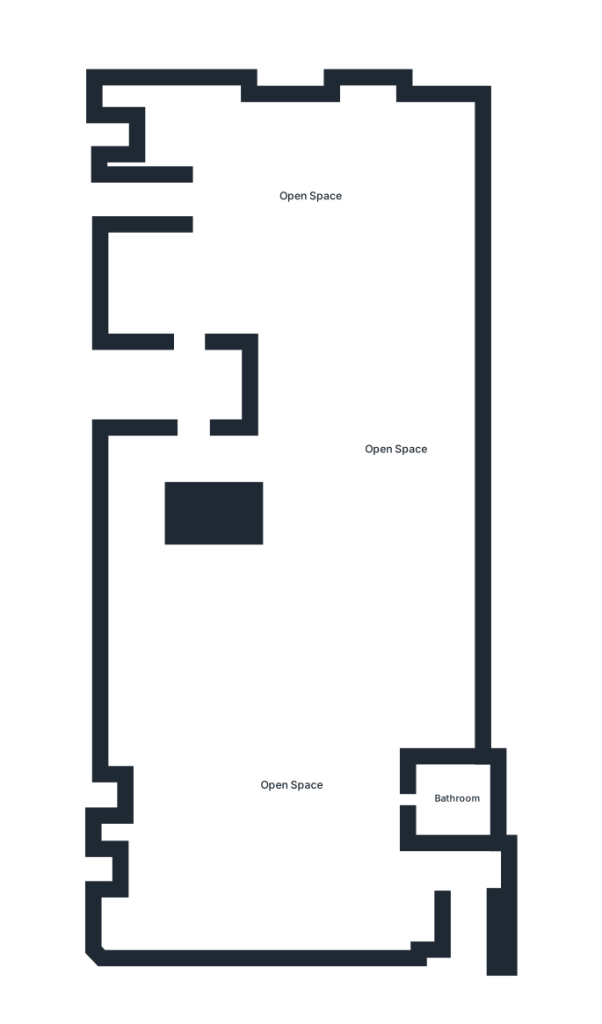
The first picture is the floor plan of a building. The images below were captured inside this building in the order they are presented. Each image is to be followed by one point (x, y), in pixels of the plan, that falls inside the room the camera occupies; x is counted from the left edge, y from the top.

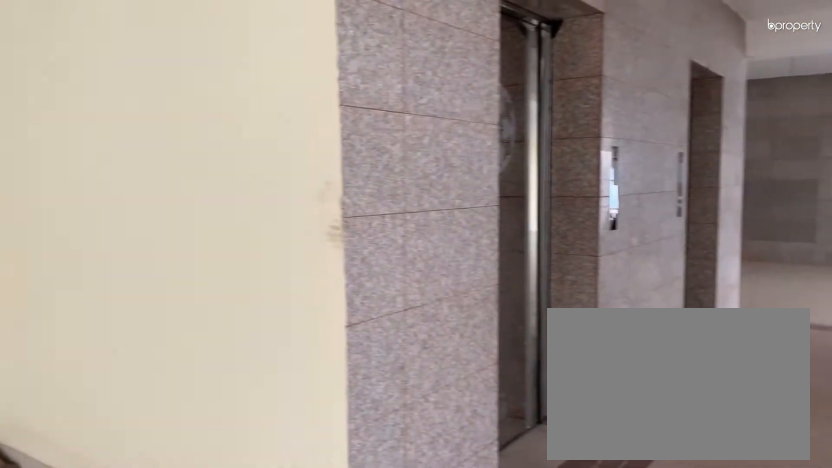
(312, 196)
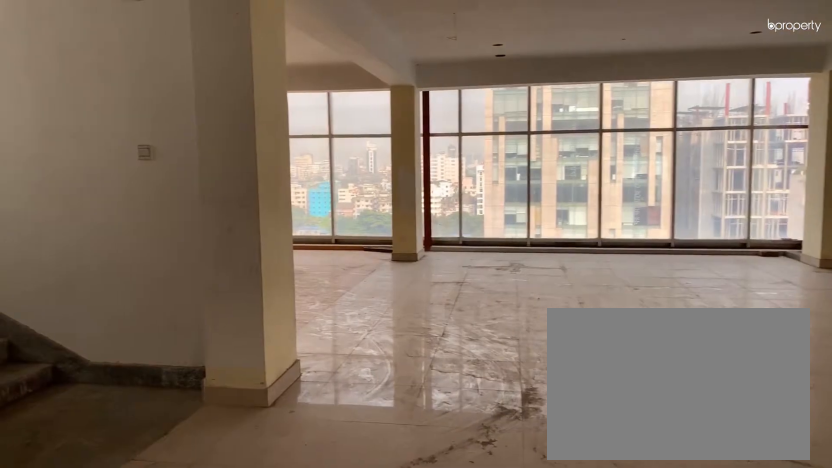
(312, 196)
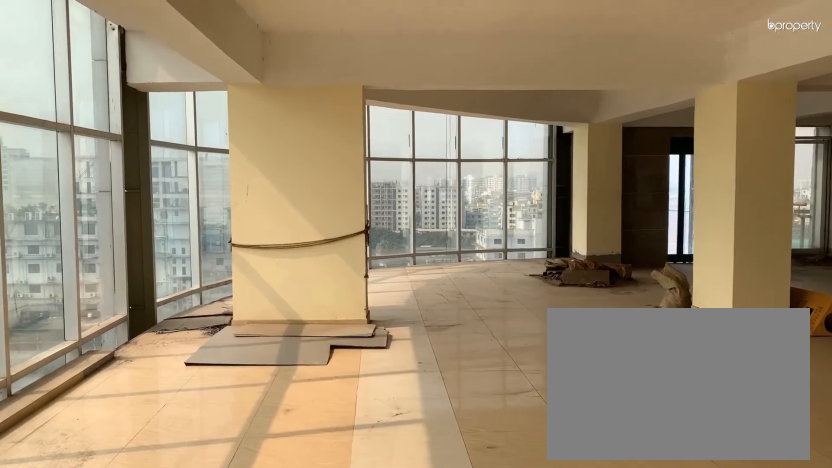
(290, 786)
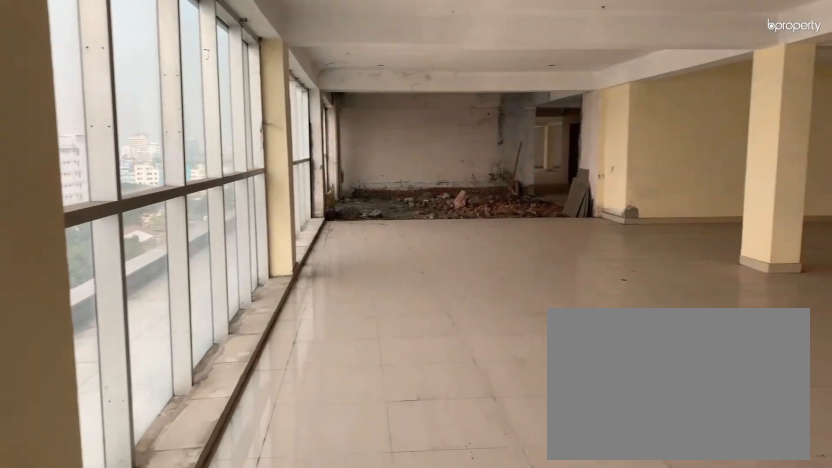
(290, 786)
